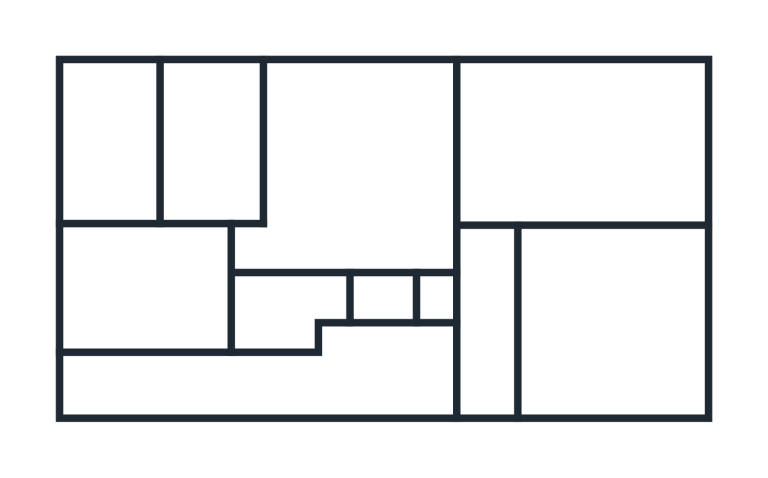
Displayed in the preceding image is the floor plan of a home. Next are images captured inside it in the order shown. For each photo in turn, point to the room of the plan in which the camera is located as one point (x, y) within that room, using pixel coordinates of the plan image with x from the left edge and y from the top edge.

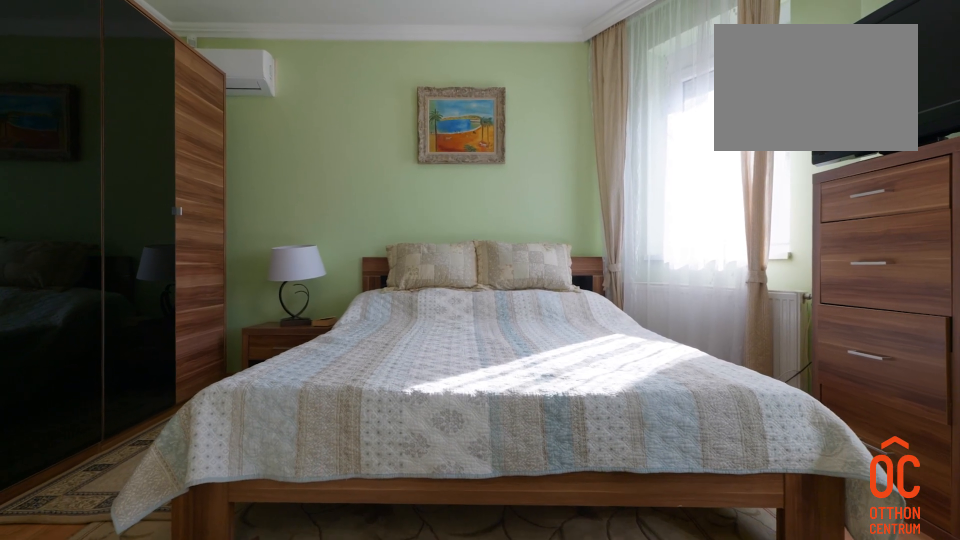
(175, 157)
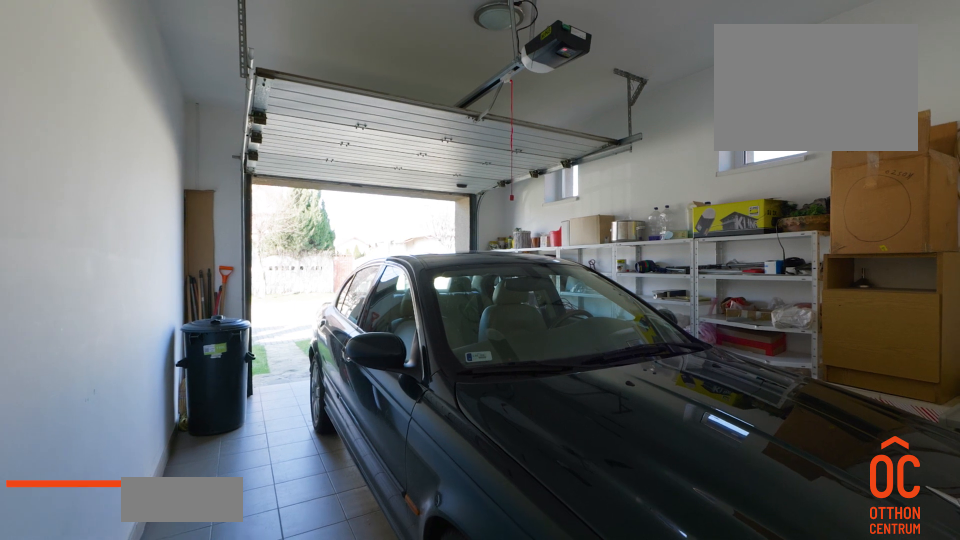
(586, 301)
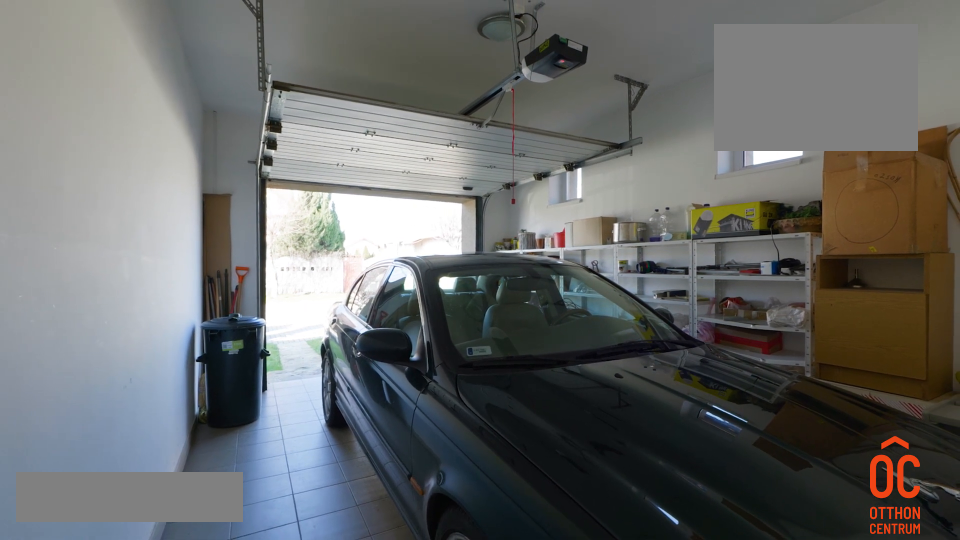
(586, 301)
